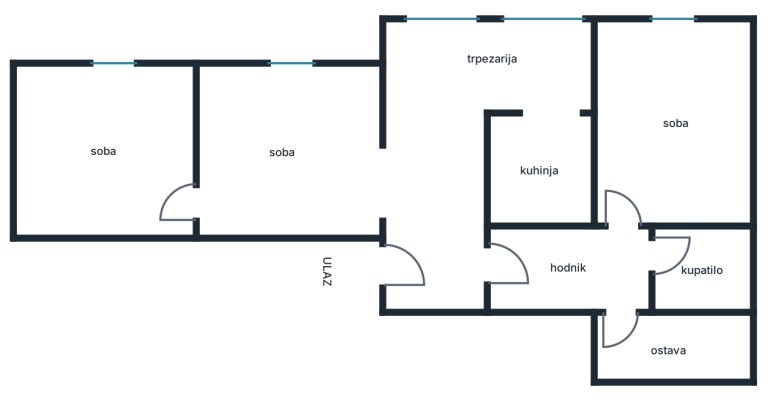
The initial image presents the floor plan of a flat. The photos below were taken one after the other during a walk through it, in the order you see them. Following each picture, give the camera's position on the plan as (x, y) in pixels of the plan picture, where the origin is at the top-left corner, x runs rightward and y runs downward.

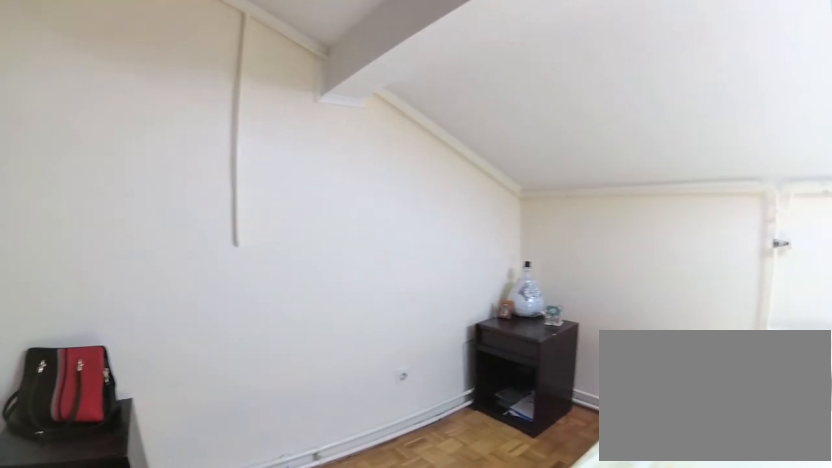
(104, 219)
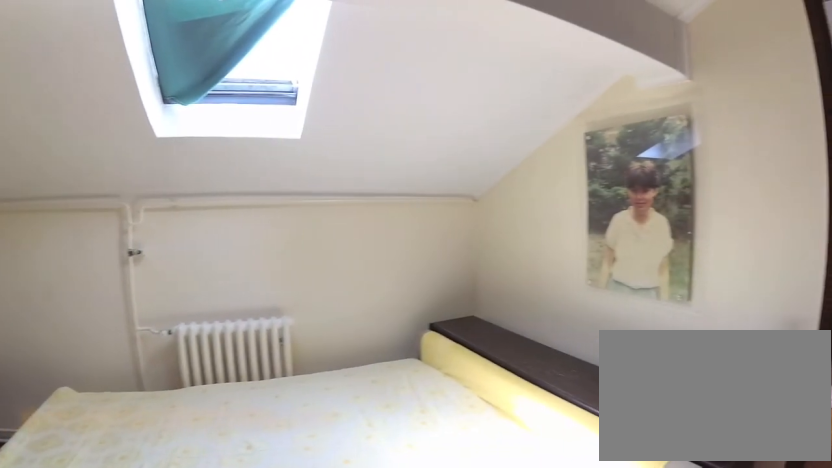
(76, 222)
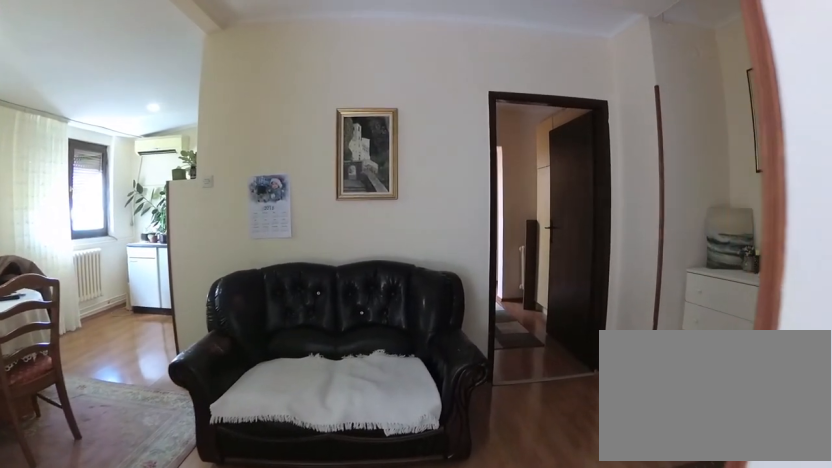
(377, 208)
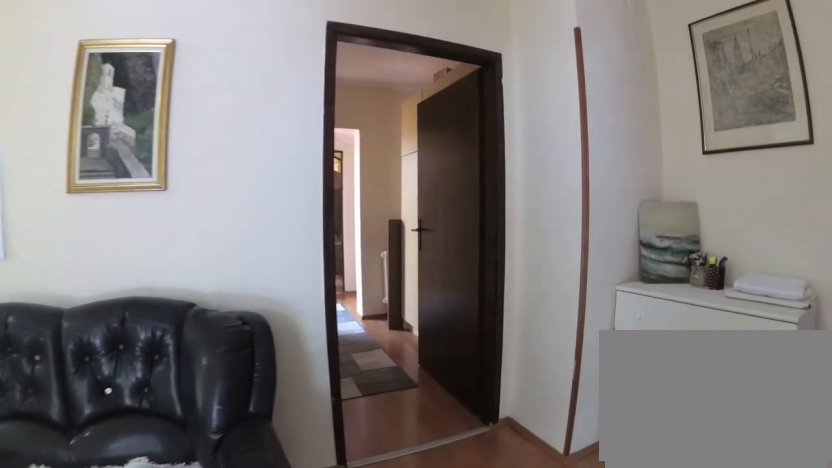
(402, 223)
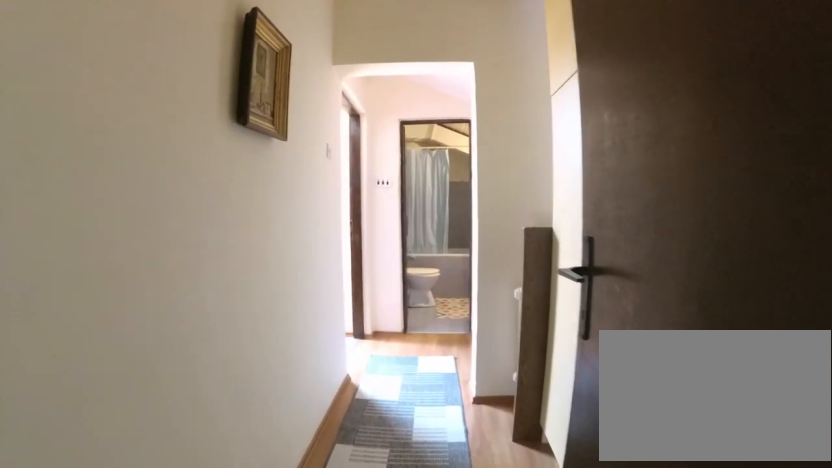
(473, 258)
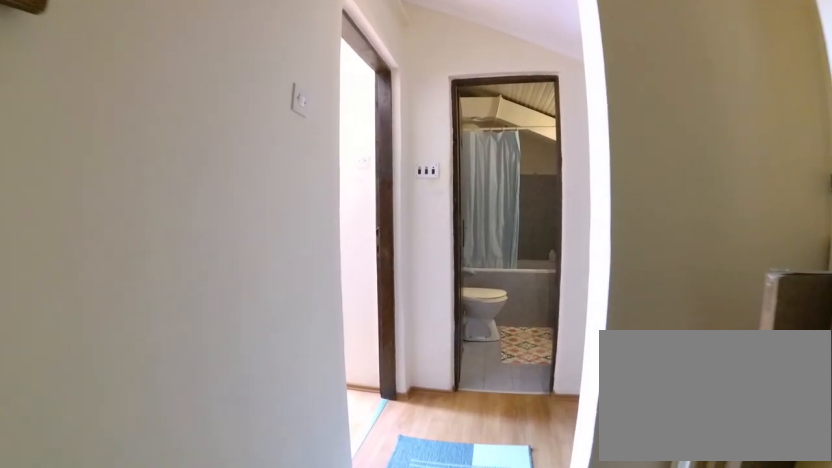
(517, 263)
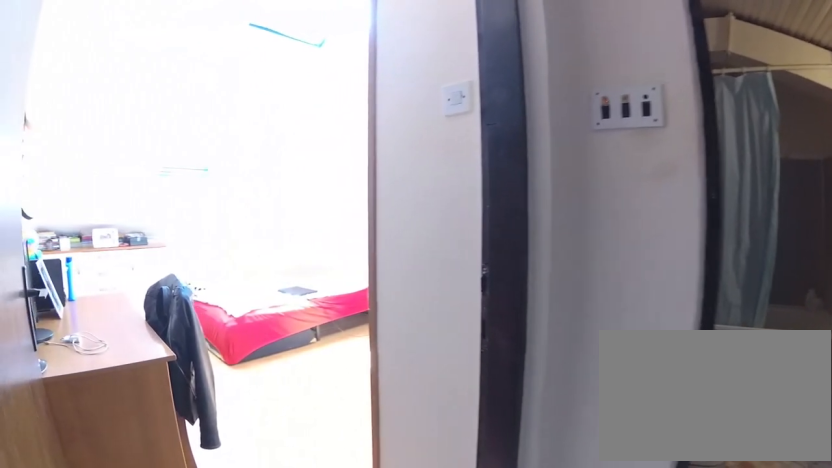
(587, 266)
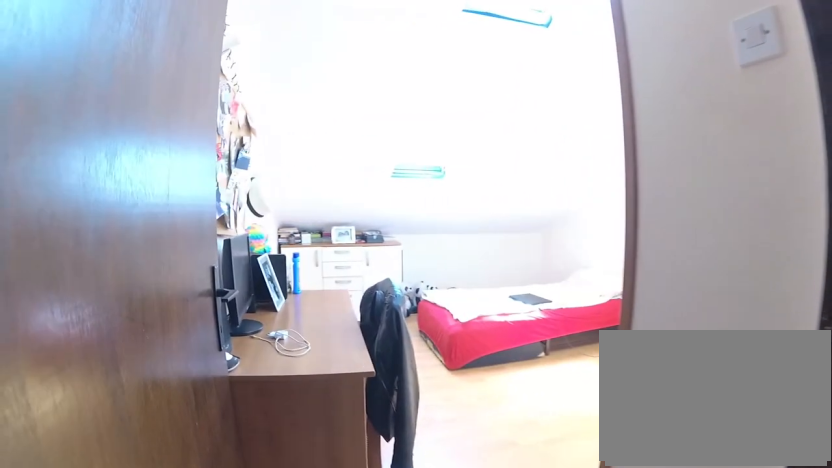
(607, 253)
